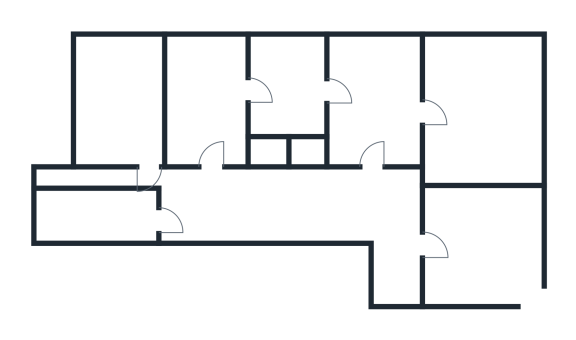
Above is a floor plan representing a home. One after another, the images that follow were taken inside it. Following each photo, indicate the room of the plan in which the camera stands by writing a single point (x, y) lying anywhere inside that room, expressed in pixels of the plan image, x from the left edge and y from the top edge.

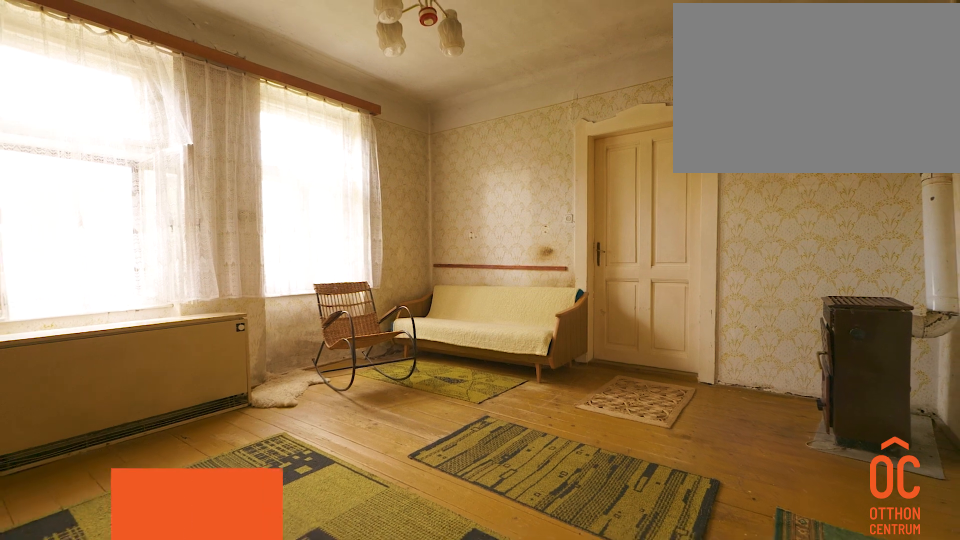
(476, 99)
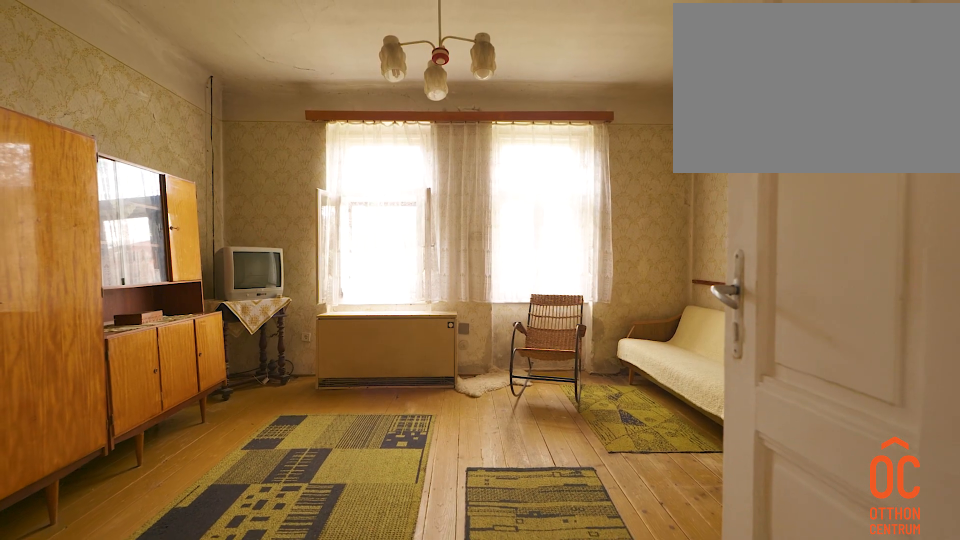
(476, 99)
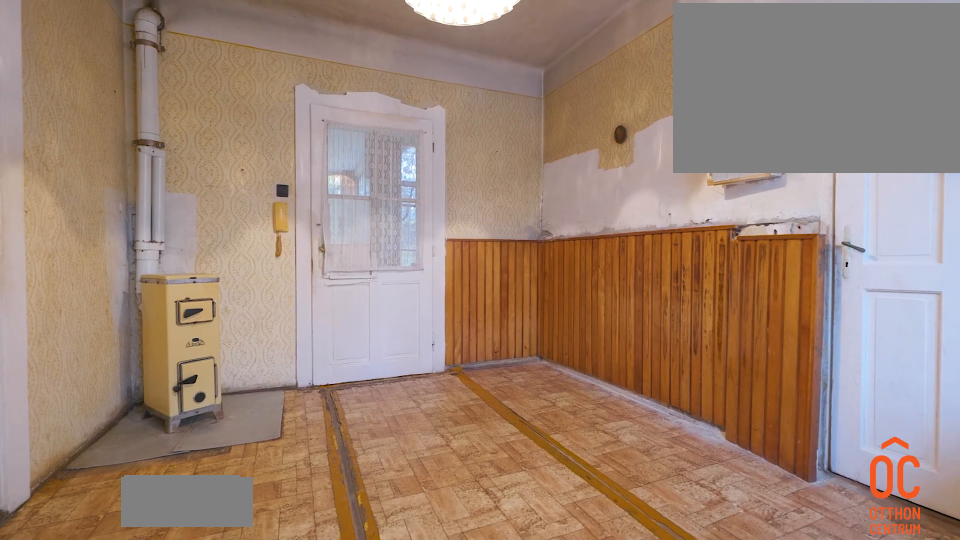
(370, 99)
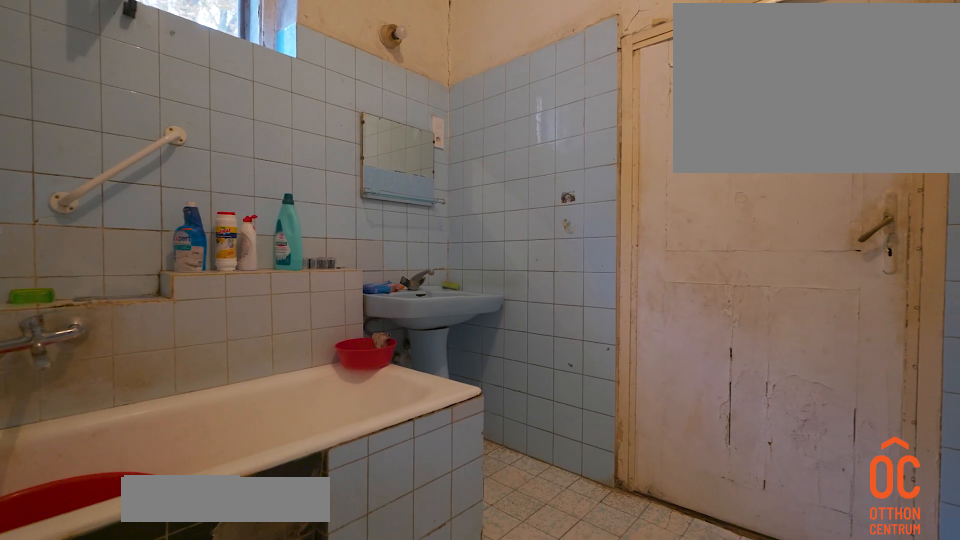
(293, 99)
